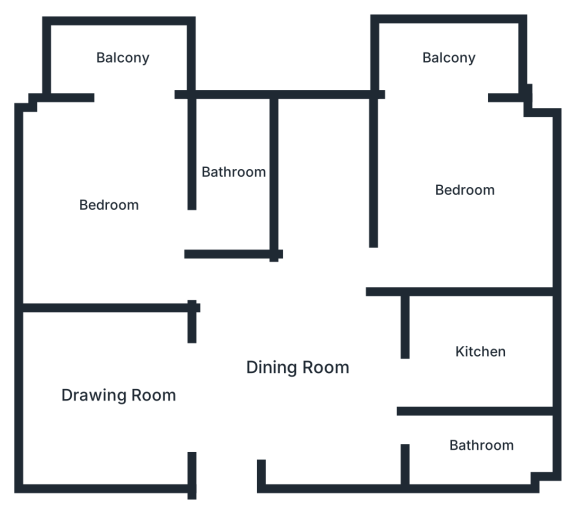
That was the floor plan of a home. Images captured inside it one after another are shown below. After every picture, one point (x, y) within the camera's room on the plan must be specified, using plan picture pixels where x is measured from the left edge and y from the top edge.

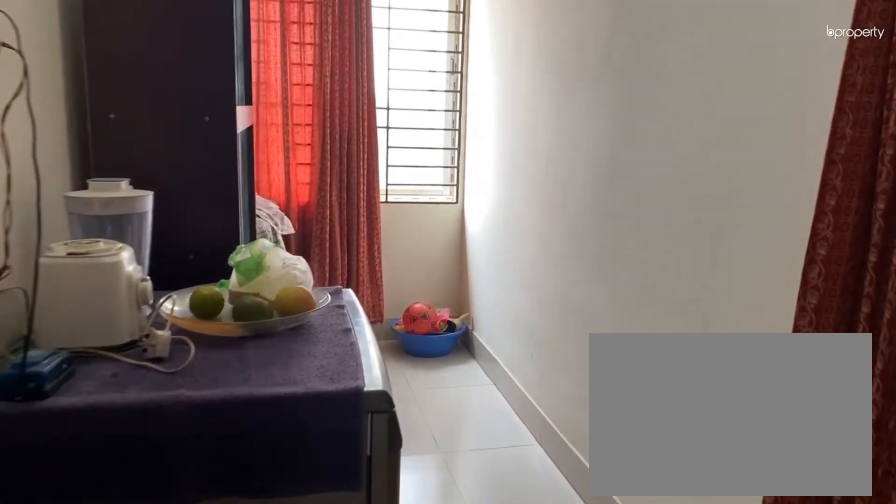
(299, 366)
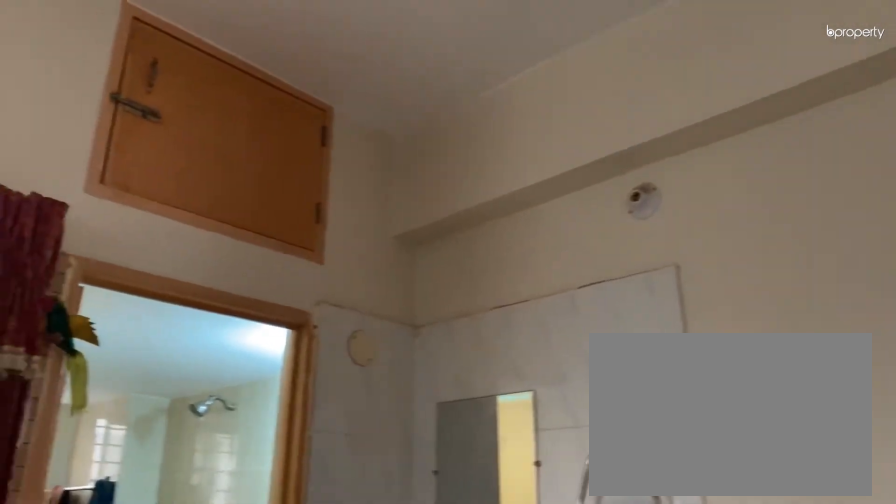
(296, 369)
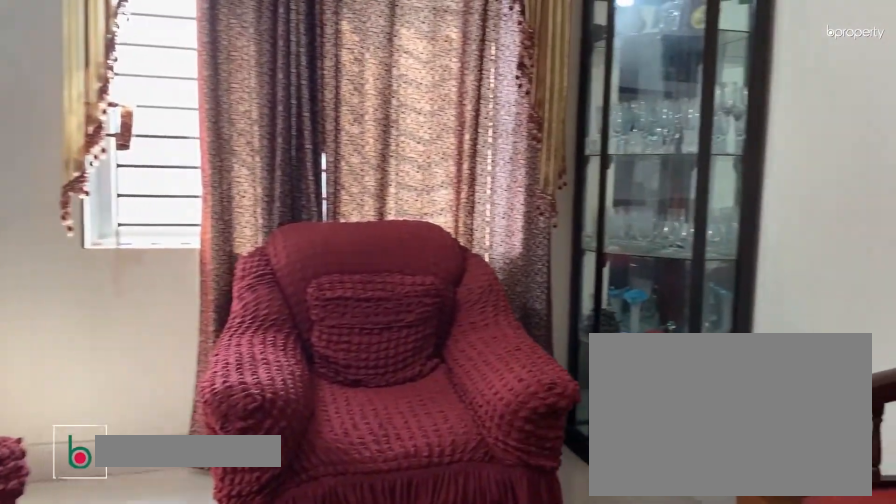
(115, 393)
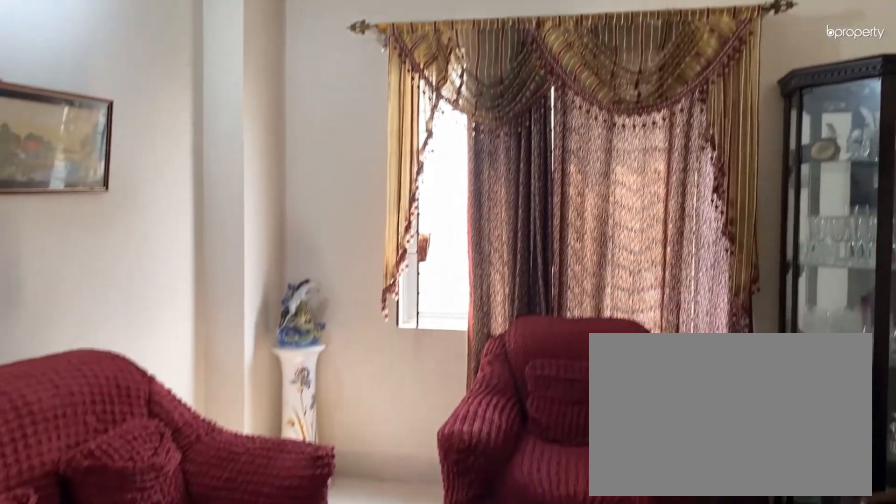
(116, 393)
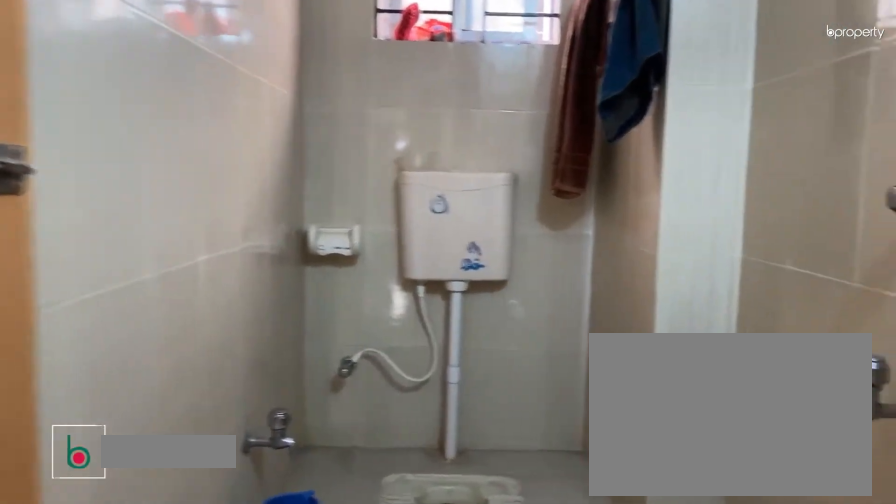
(481, 446)
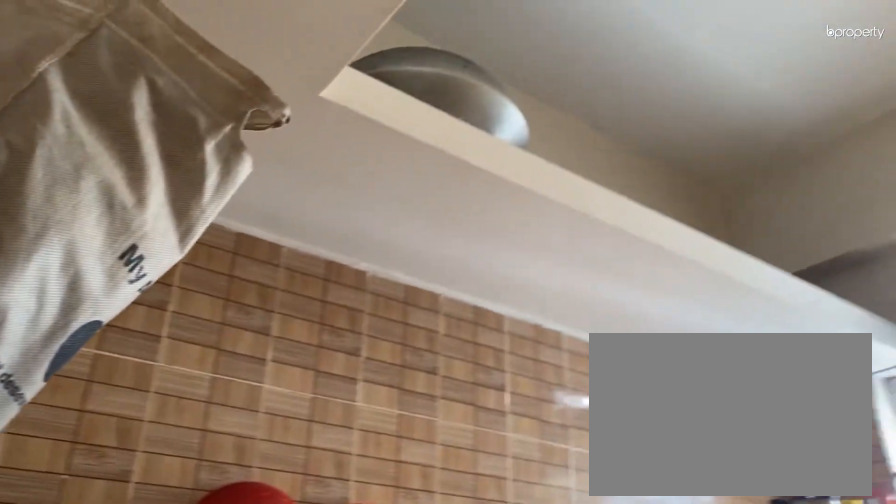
(481, 352)
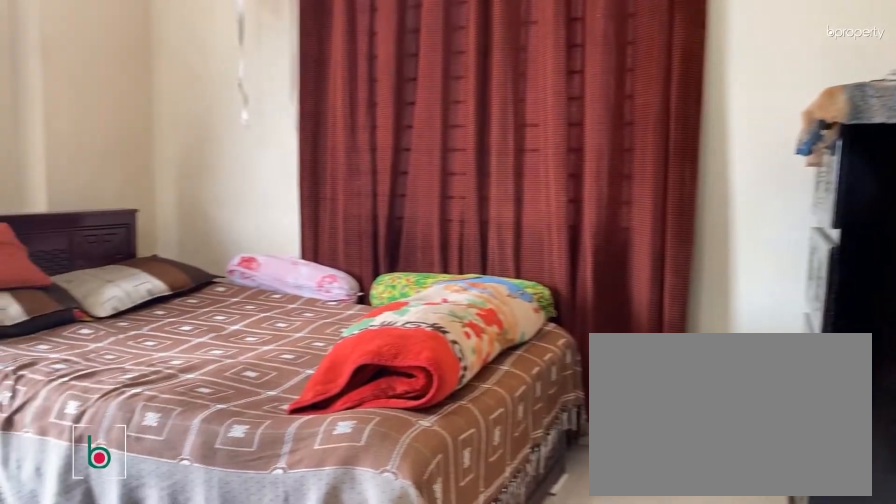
(464, 191)
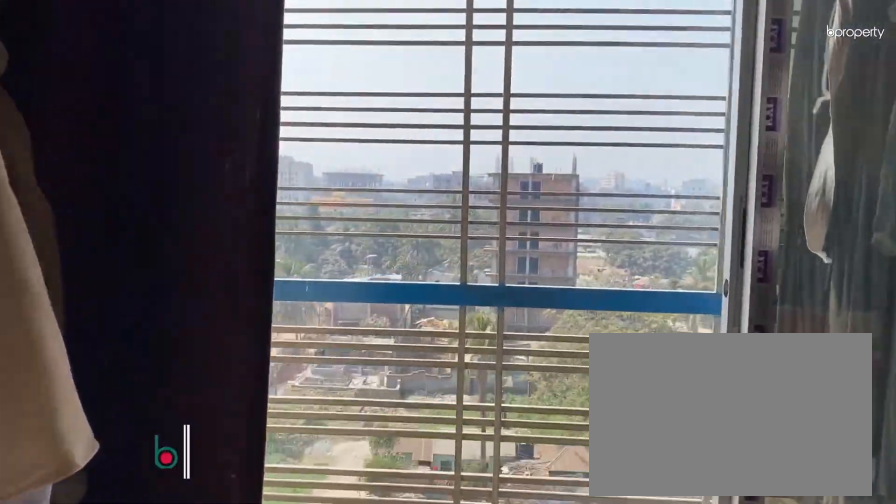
(451, 59)
